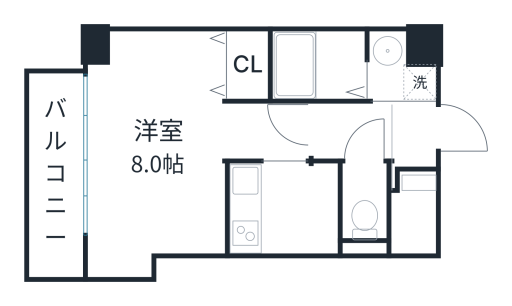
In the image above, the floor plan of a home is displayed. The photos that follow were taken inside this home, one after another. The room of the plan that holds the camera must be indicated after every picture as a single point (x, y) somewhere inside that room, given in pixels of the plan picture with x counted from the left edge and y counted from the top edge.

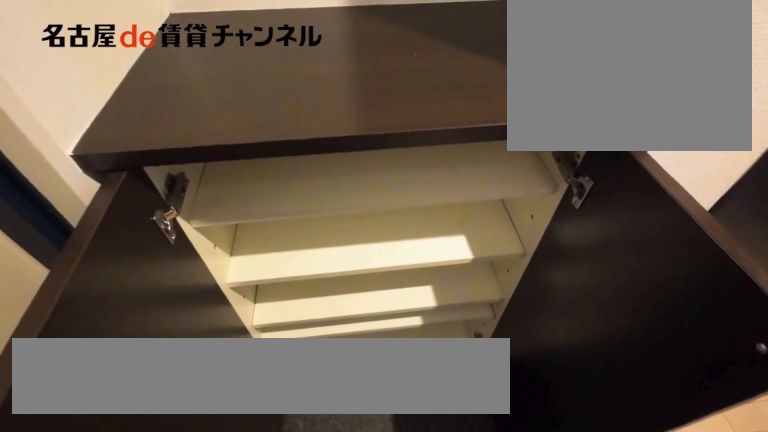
(419, 183)
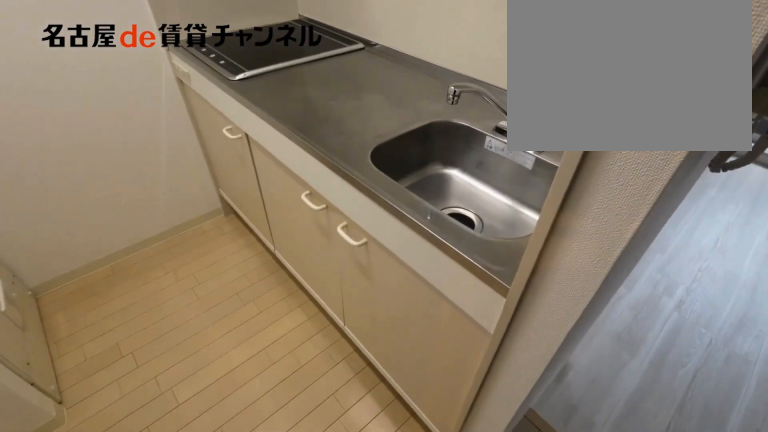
(283, 208)
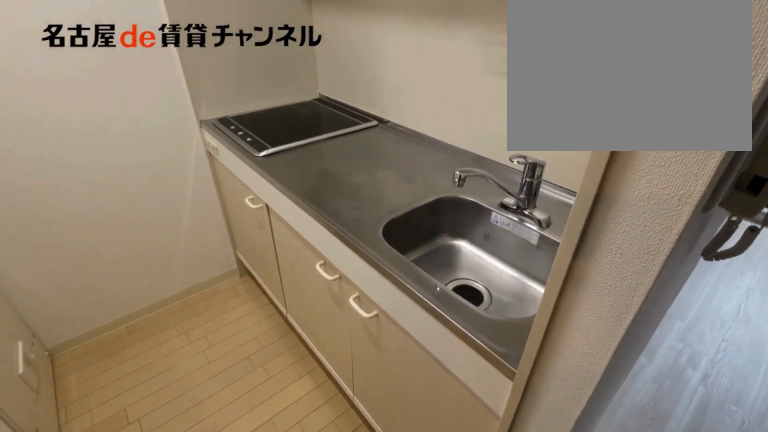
(283, 208)
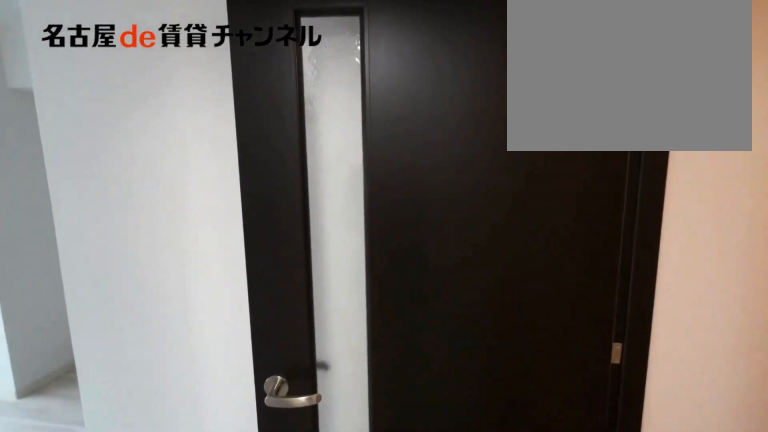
(169, 147)
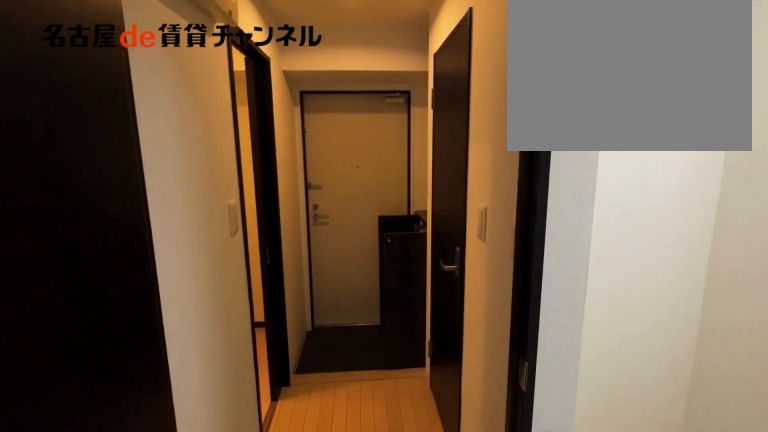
(266, 131)
